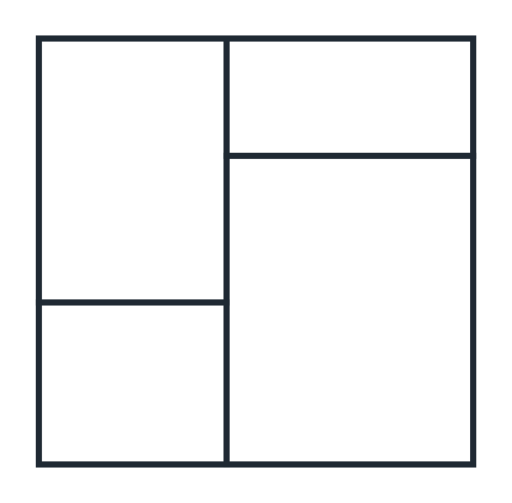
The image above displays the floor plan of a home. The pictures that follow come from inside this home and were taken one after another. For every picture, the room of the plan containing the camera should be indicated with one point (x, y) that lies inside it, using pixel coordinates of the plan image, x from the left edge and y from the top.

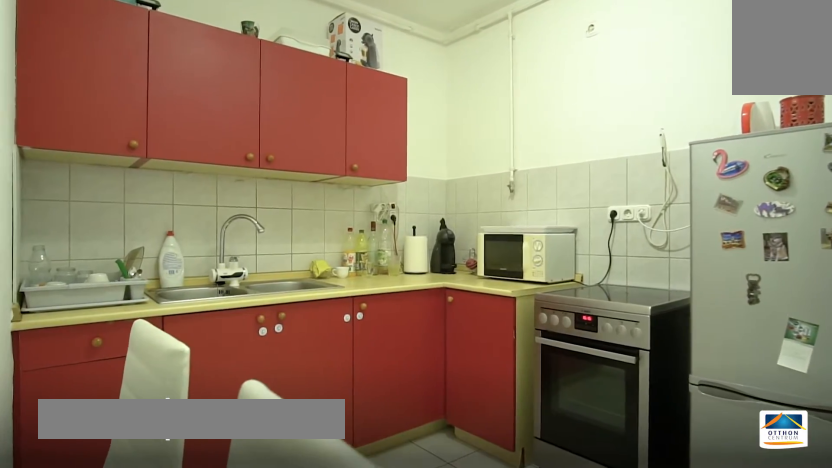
(345, 300)
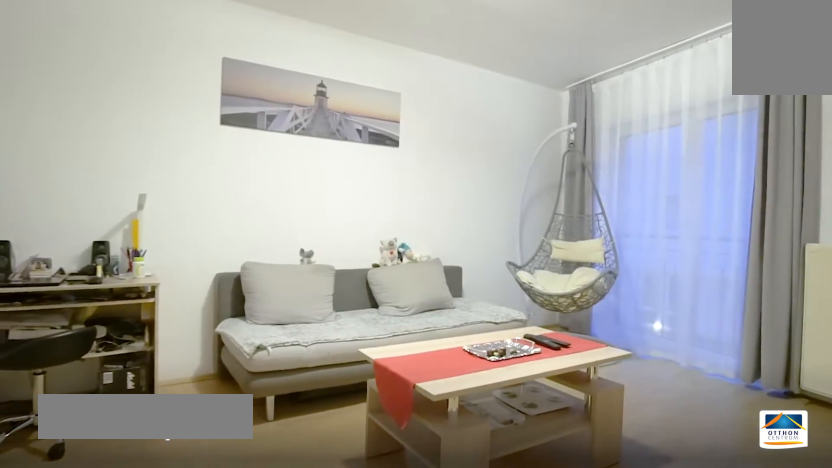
(152, 178)
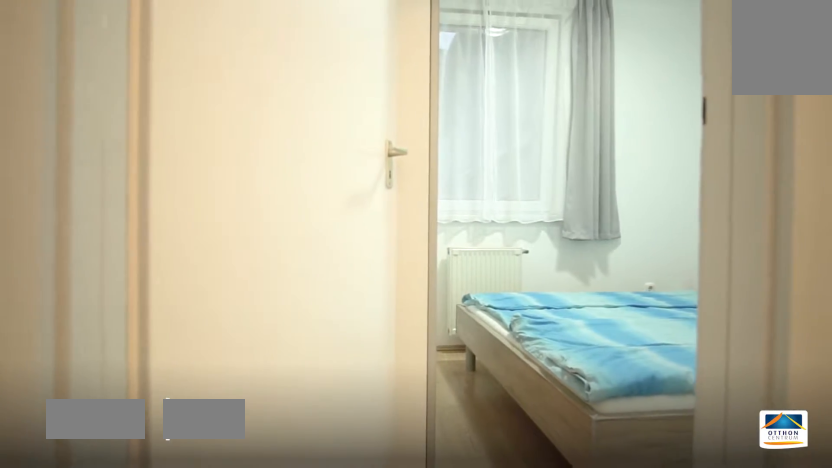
(349, 98)
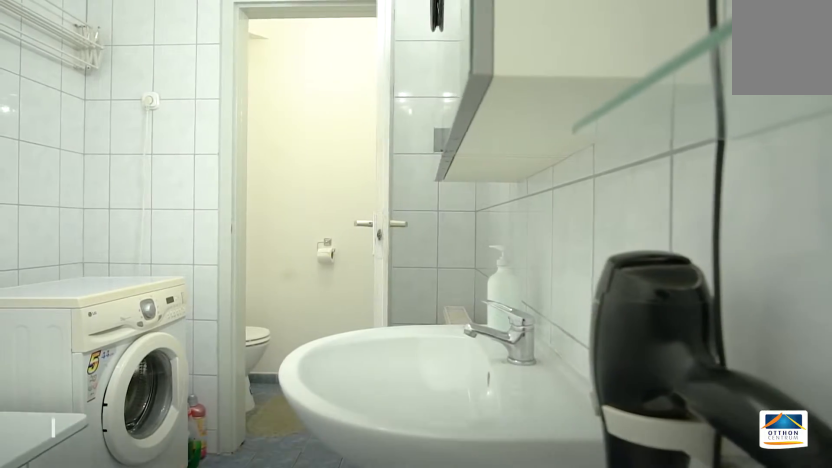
(135, 380)
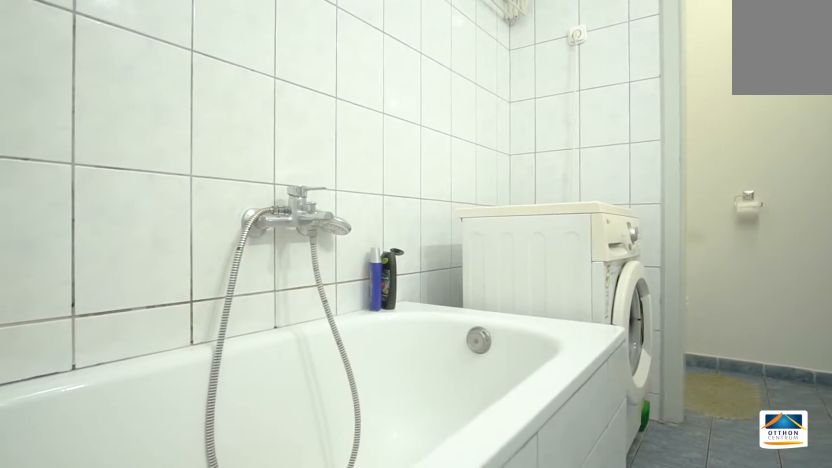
(136, 379)
